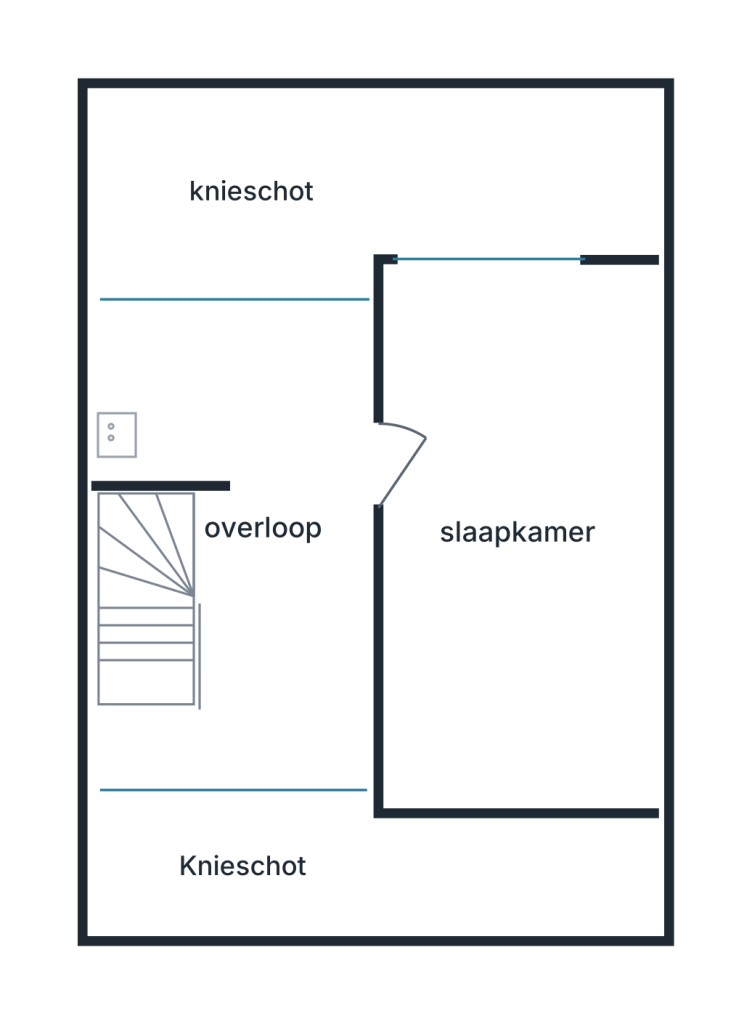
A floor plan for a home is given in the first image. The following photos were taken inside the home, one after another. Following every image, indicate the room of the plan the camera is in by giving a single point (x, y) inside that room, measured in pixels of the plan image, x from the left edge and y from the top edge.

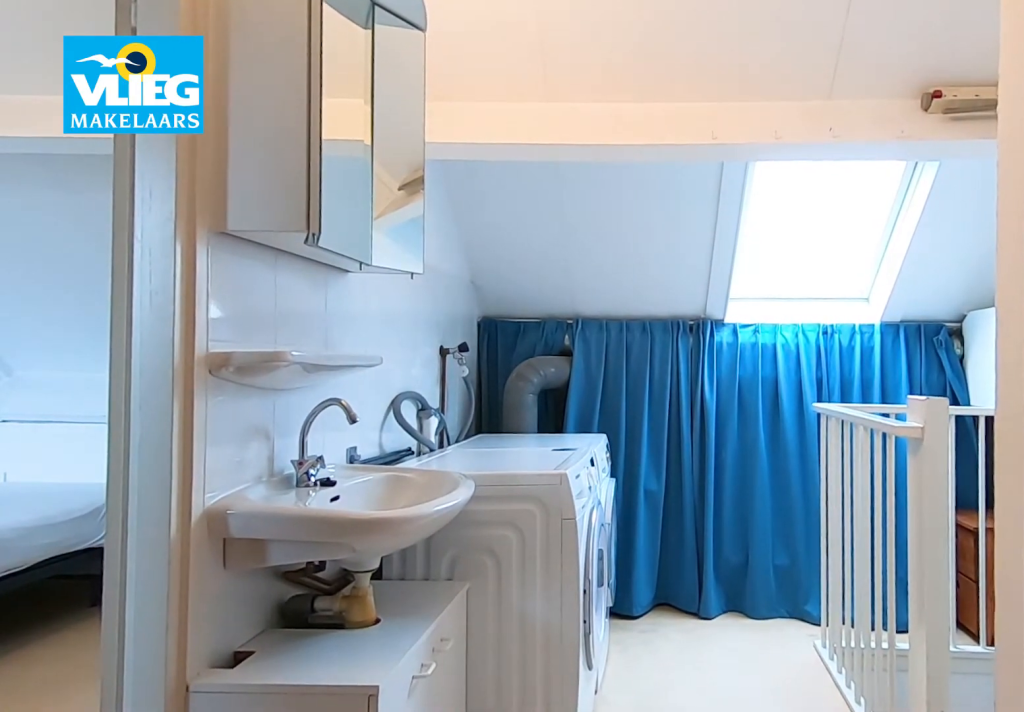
(239, 548)
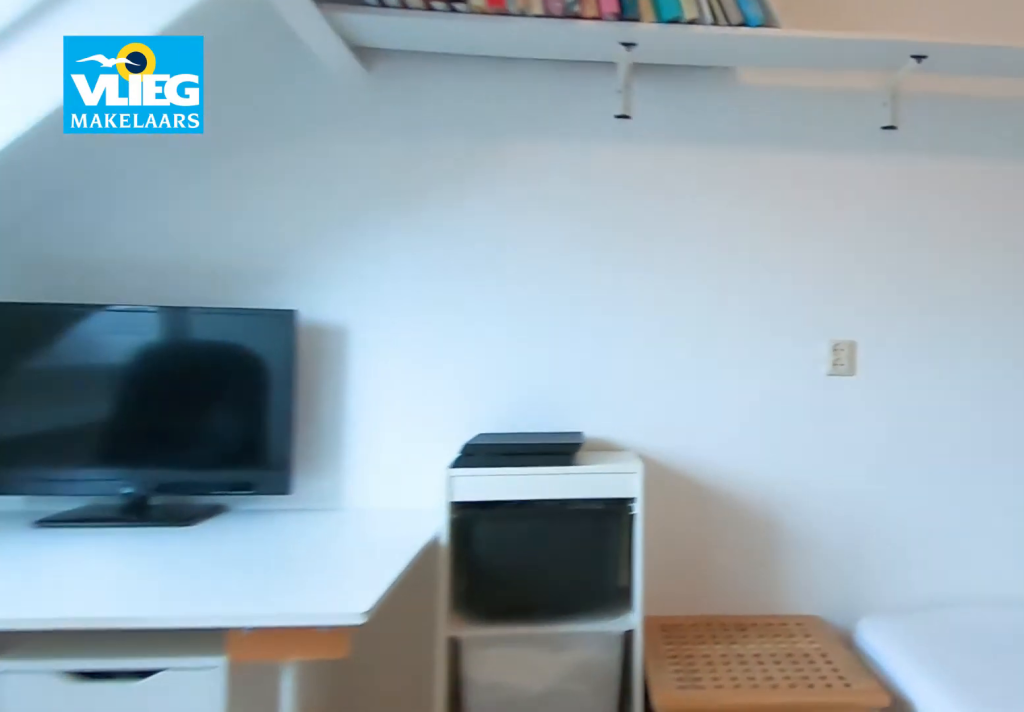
(518, 627)
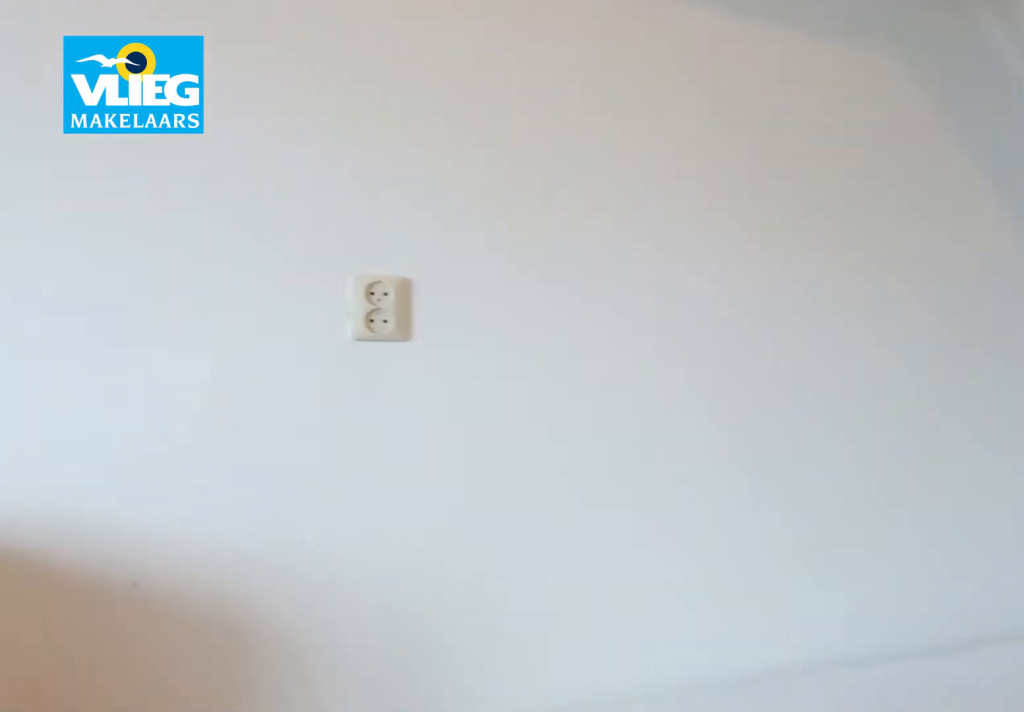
(518, 627)
